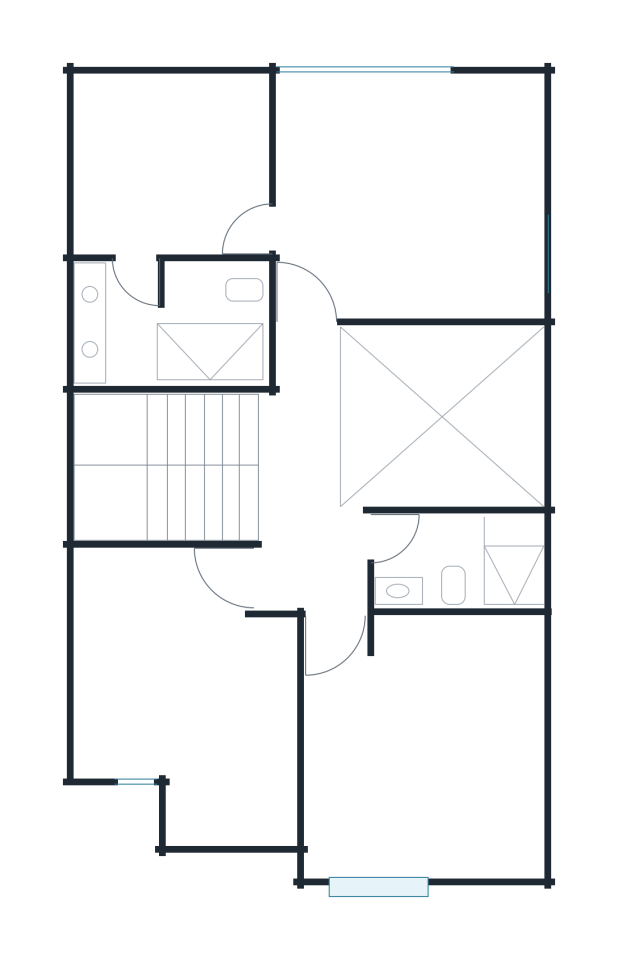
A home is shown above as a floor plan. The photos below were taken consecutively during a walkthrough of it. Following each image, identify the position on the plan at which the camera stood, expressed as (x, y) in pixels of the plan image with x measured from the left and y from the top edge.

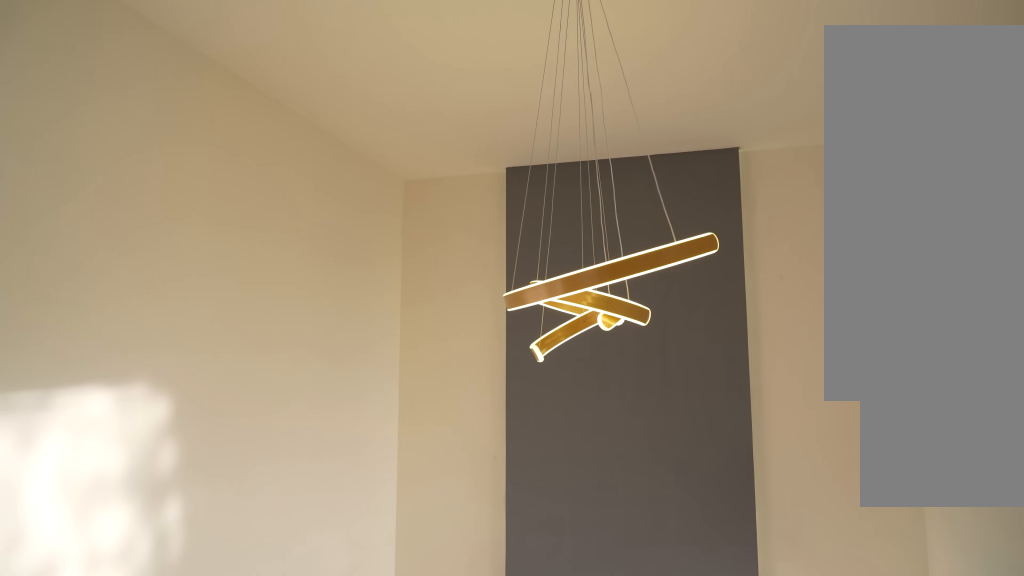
(310, 425)
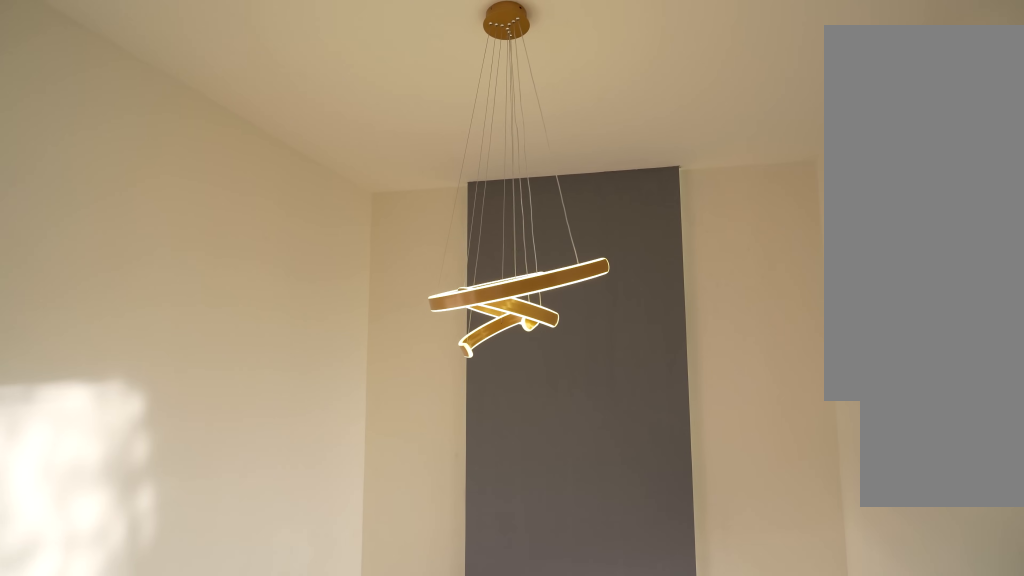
(309, 425)
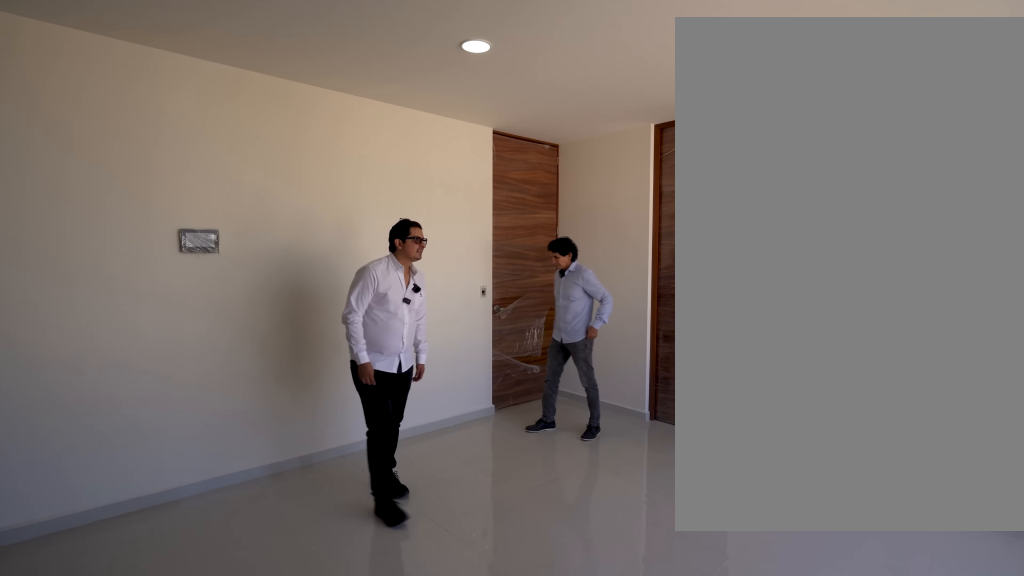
(495, 194)
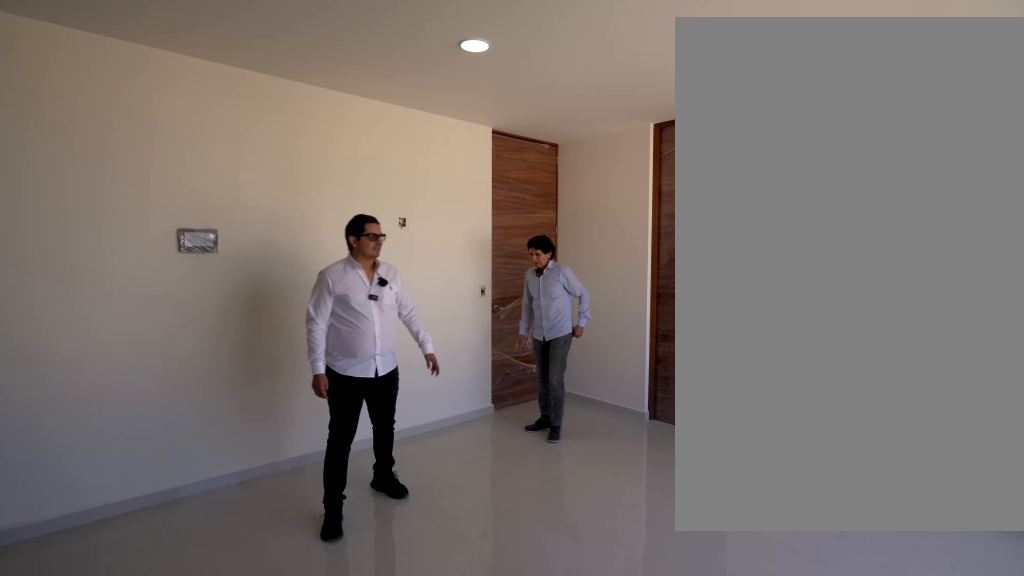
(495, 194)
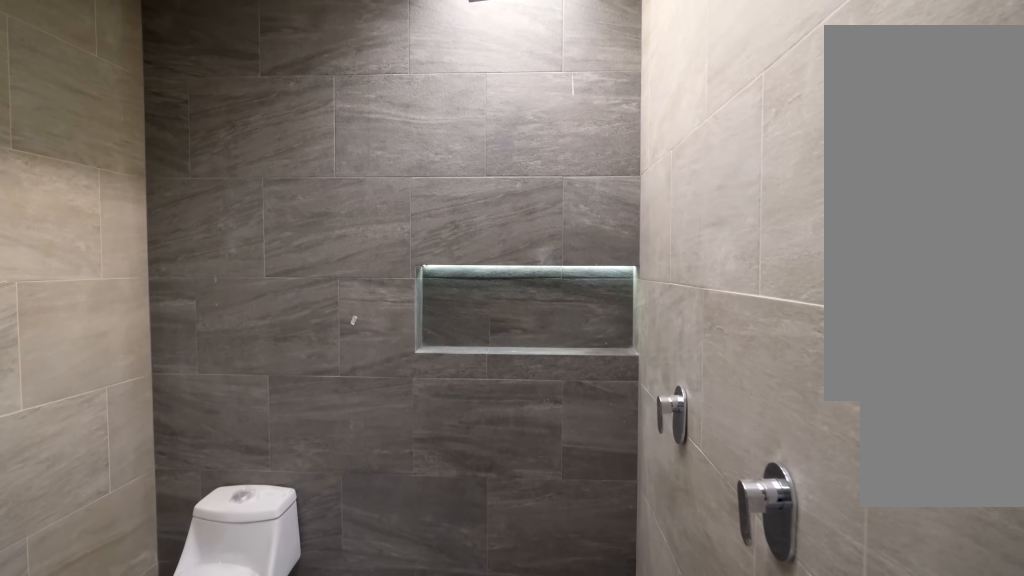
(136, 232)
